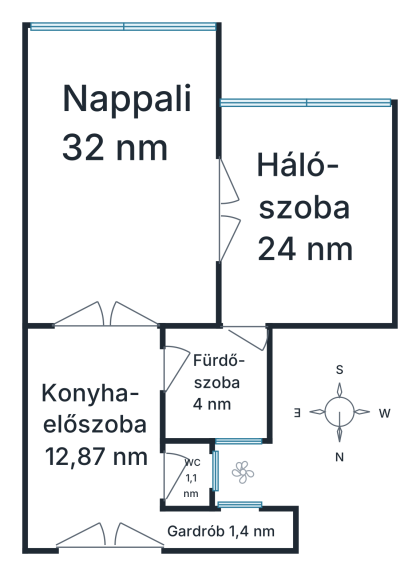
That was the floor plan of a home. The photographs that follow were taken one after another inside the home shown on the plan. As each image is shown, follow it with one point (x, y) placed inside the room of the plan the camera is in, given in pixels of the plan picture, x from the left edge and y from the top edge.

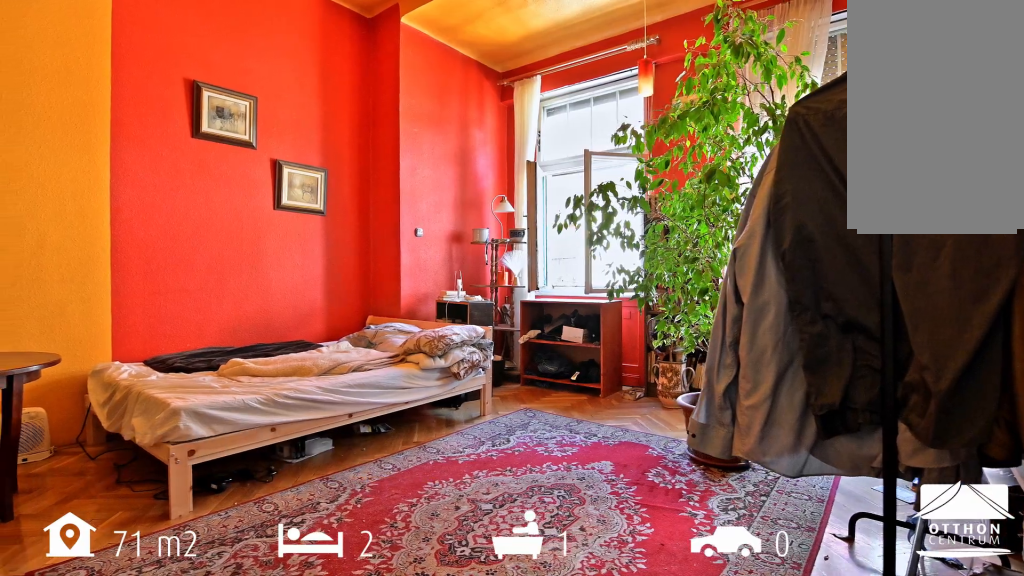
(122, 195)
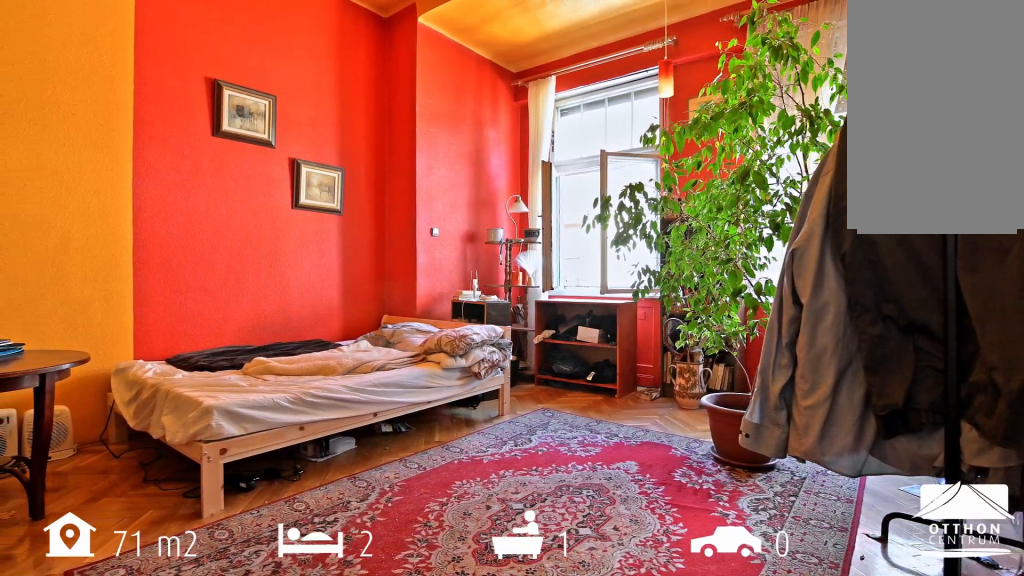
(122, 195)
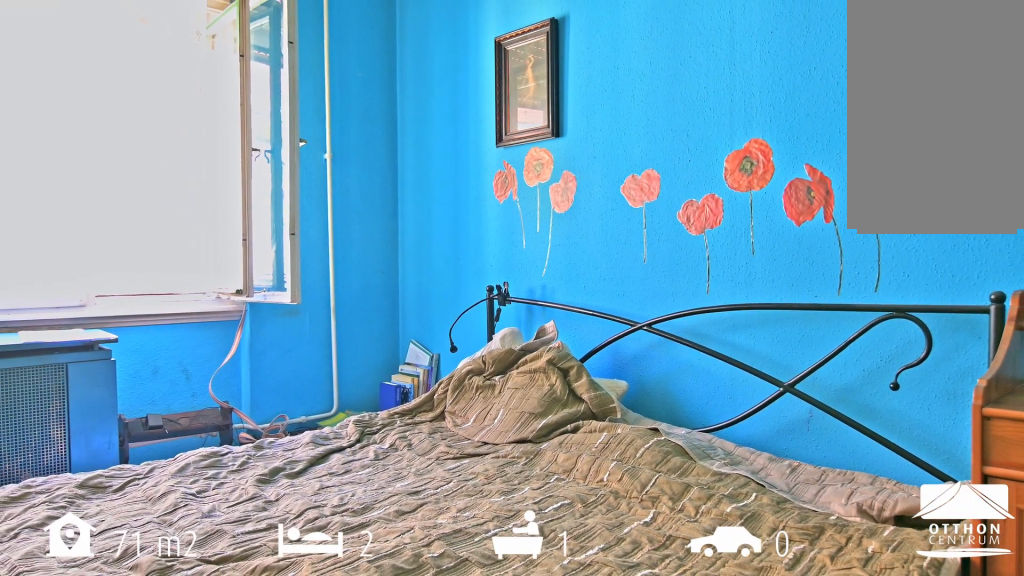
(311, 215)
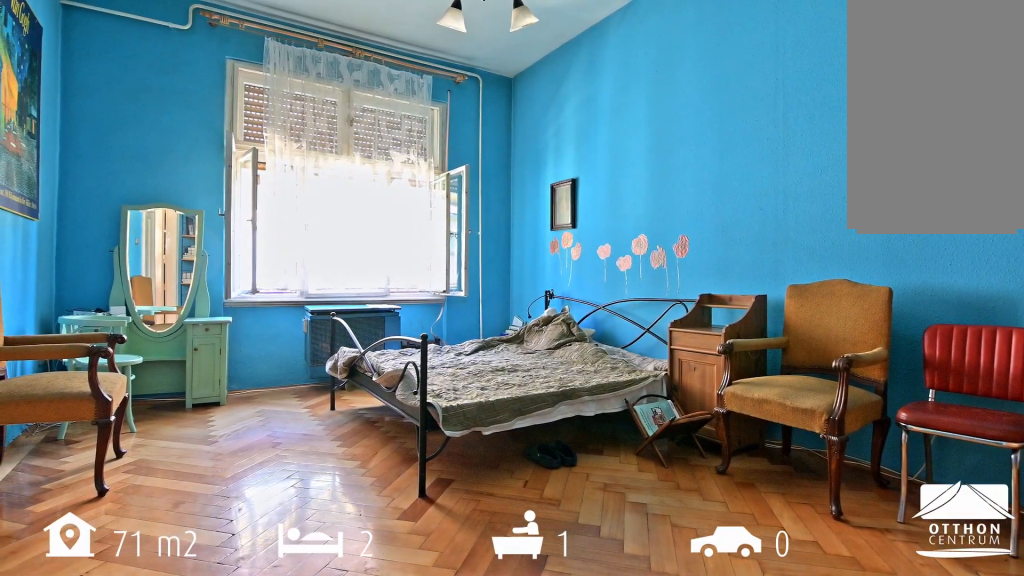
(311, 215)
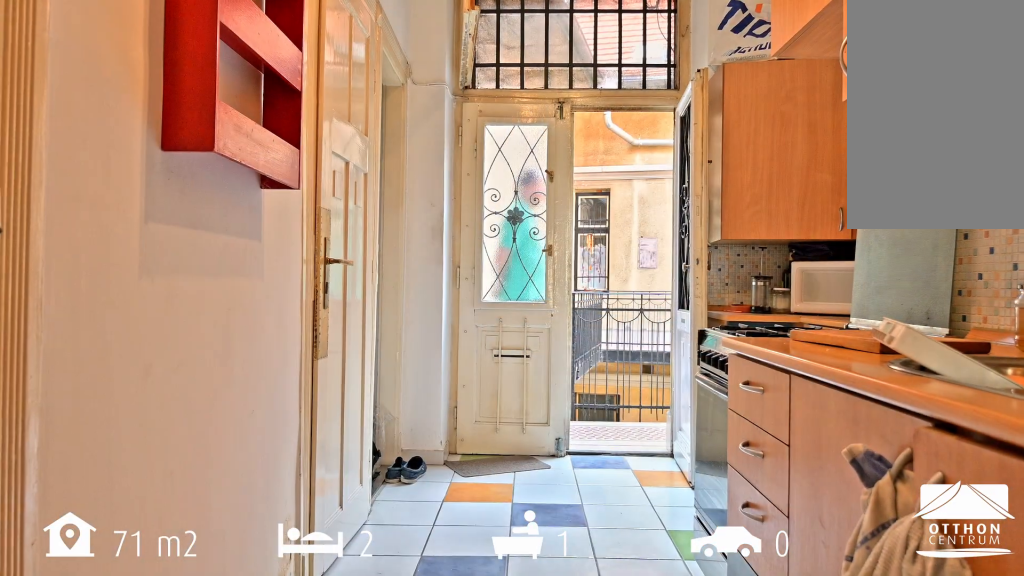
(89, 435)
